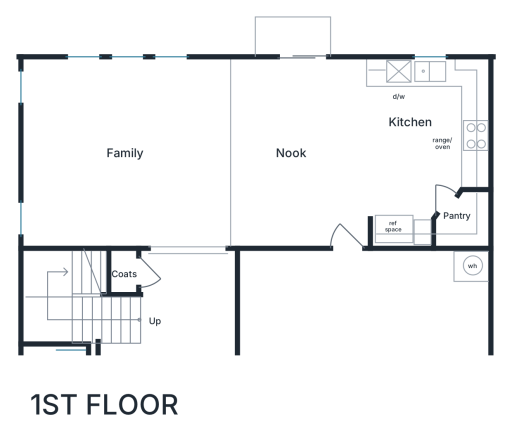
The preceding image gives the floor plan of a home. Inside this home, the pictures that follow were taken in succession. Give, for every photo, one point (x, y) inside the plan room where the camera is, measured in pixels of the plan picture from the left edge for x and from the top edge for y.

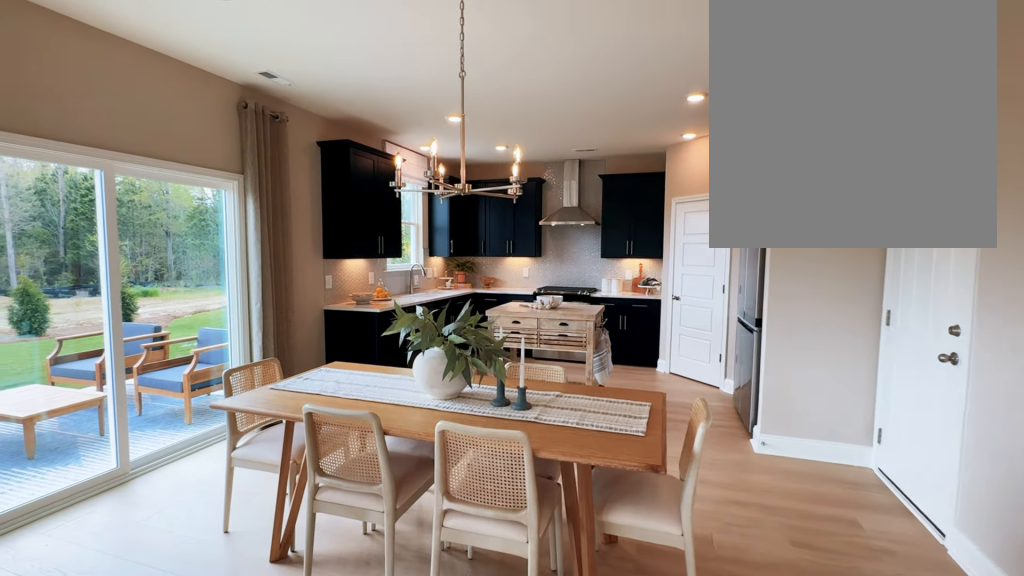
(293, 152)
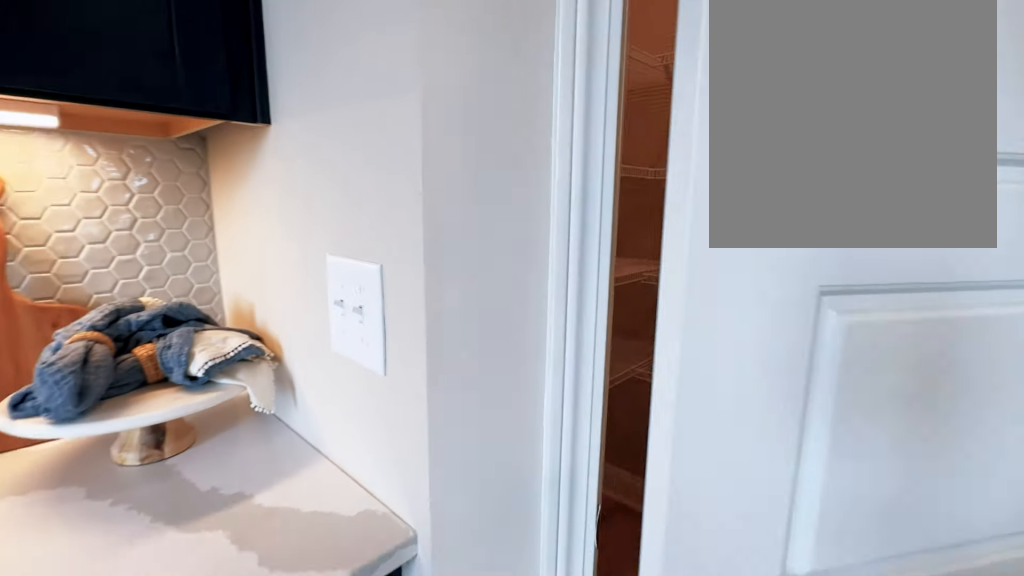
(428, 152)
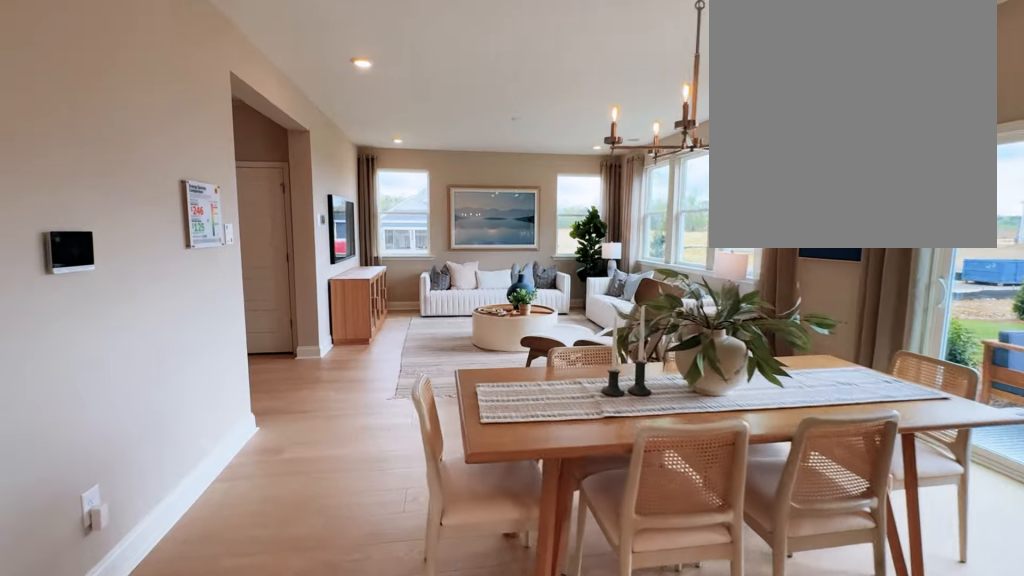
(428, 152)
